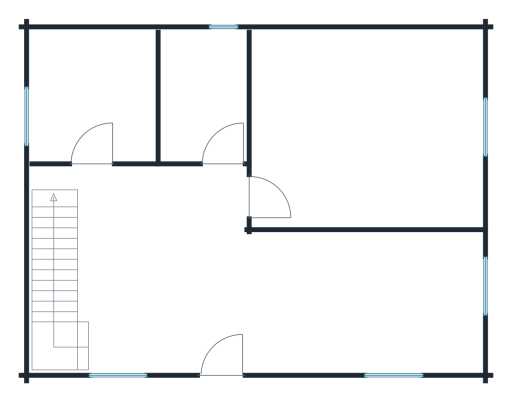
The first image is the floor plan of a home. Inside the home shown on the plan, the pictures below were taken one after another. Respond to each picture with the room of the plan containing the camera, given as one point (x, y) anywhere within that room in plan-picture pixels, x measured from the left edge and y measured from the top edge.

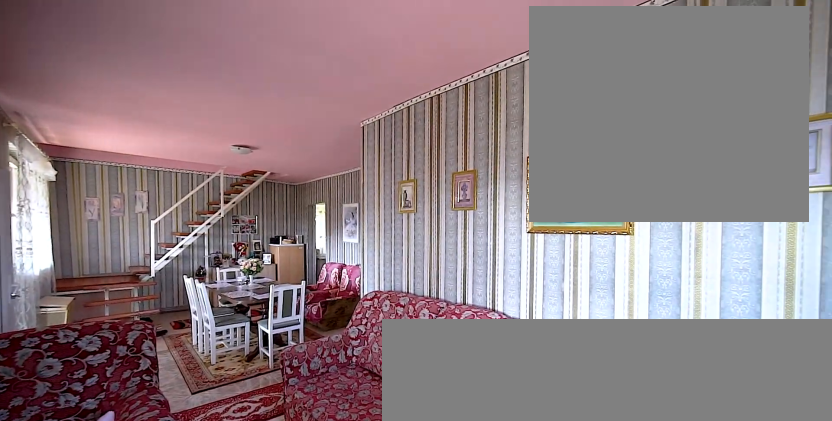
(217, 289)
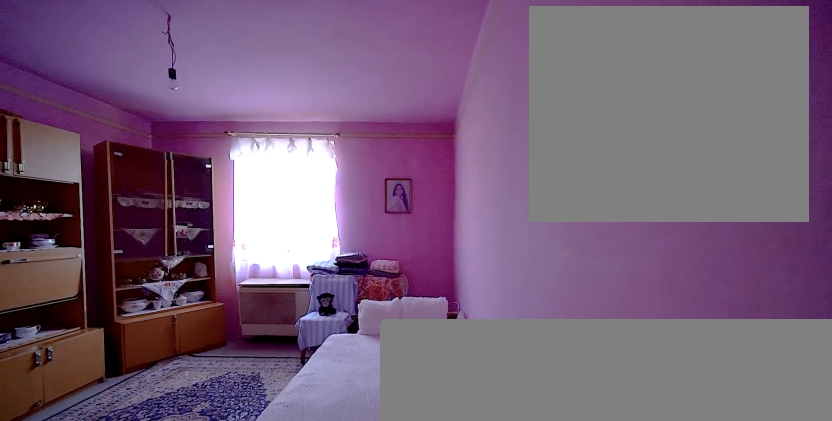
(370, 137)
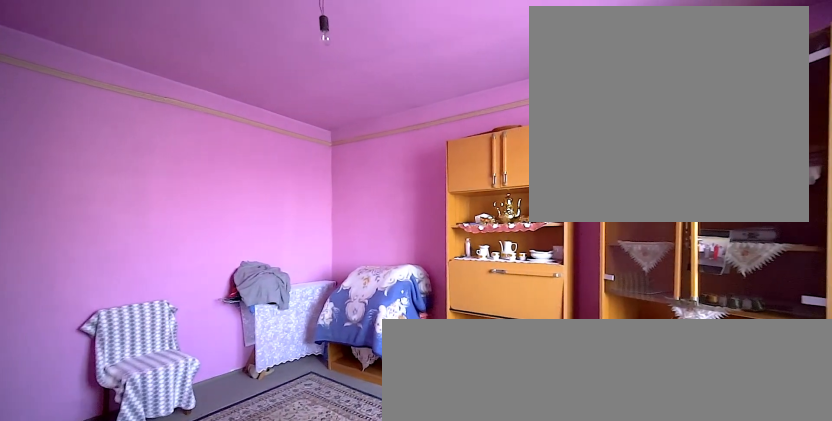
(371, 137)
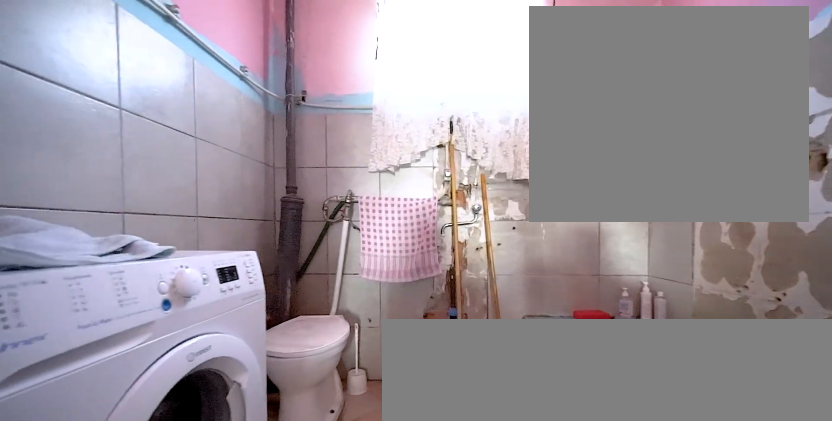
(204, 100)
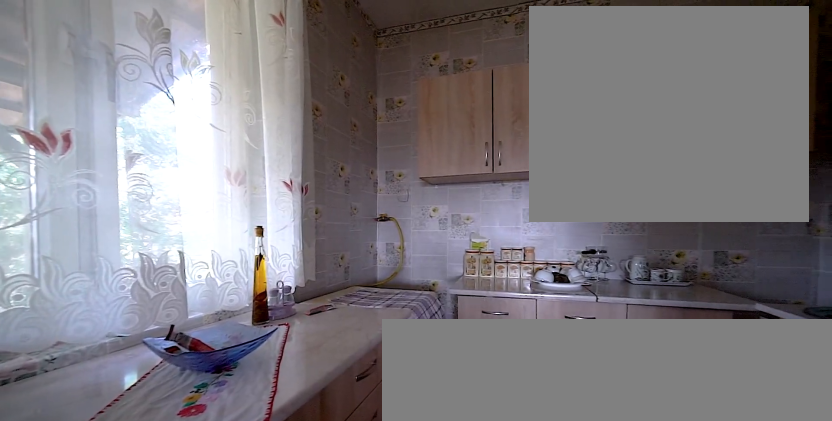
(98, 108)
